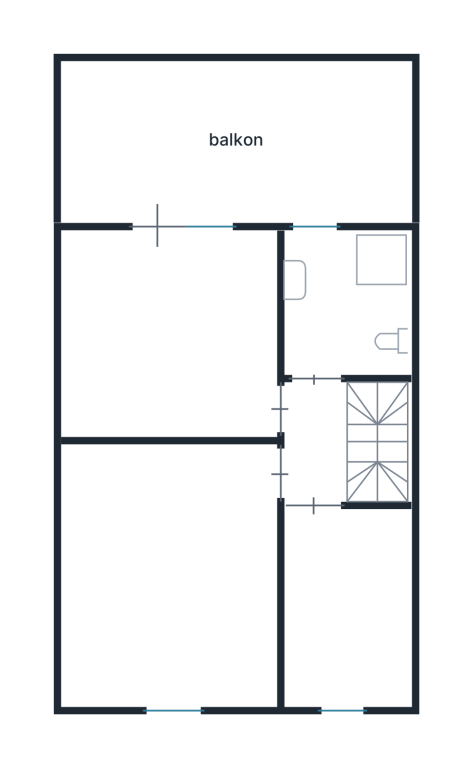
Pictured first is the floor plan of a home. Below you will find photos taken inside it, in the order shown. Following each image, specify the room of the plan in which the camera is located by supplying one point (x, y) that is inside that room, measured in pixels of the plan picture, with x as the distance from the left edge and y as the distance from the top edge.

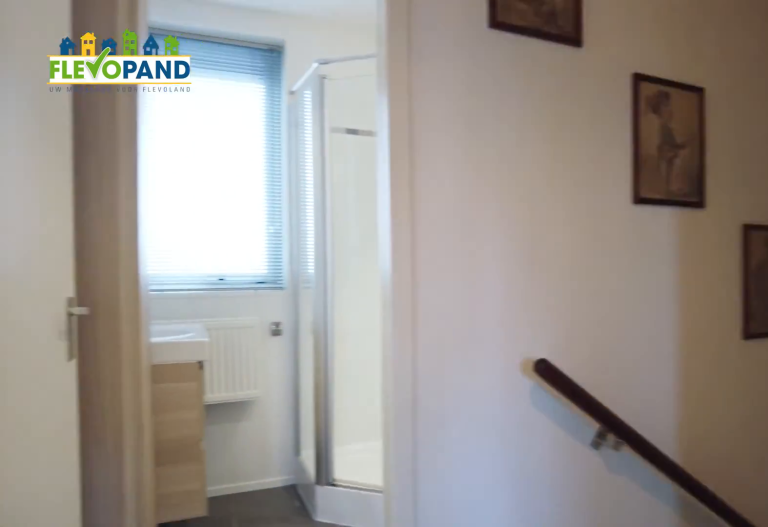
(315, 441)
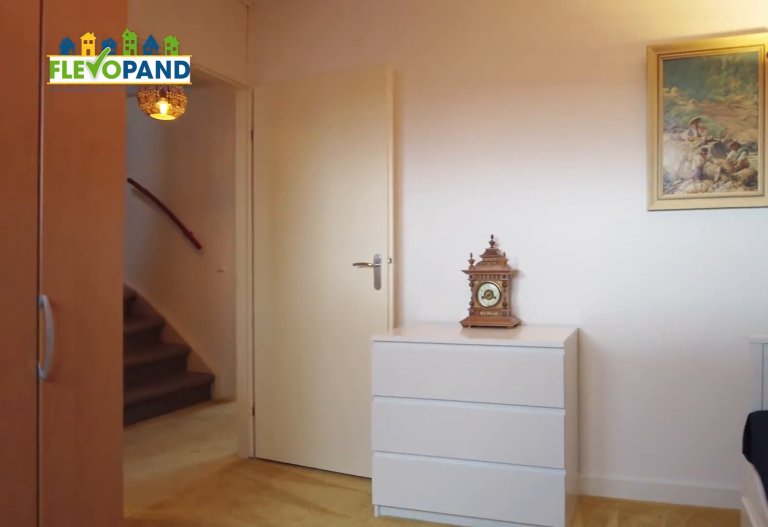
(82, 341)
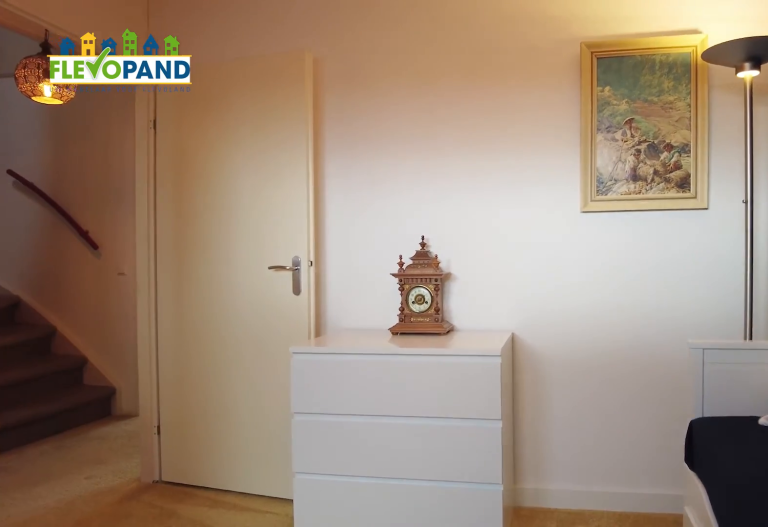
(82, 341)
